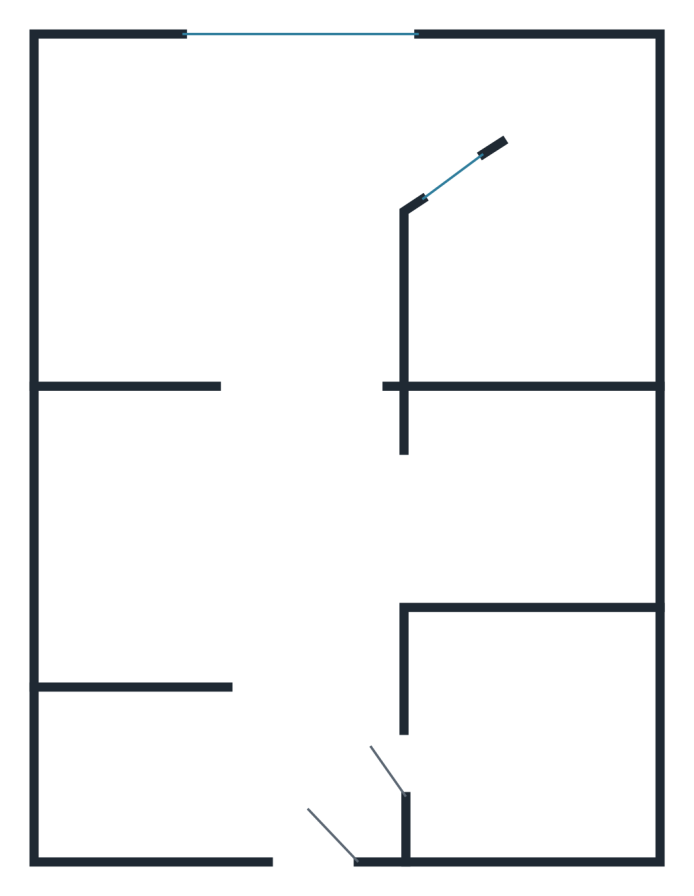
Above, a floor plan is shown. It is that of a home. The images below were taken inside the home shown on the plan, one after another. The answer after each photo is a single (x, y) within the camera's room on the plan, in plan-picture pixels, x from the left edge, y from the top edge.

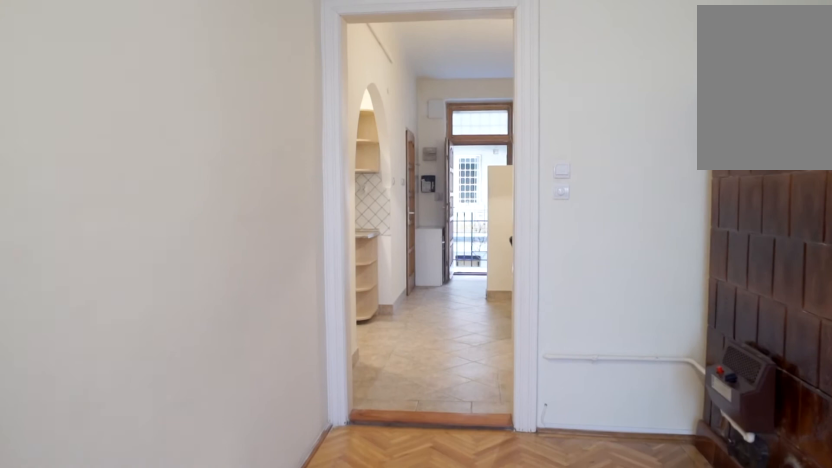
(320, 293)
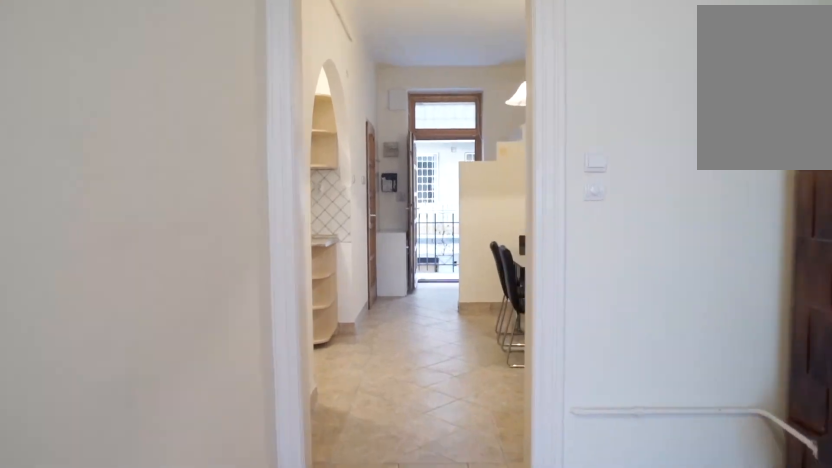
(321, 335)
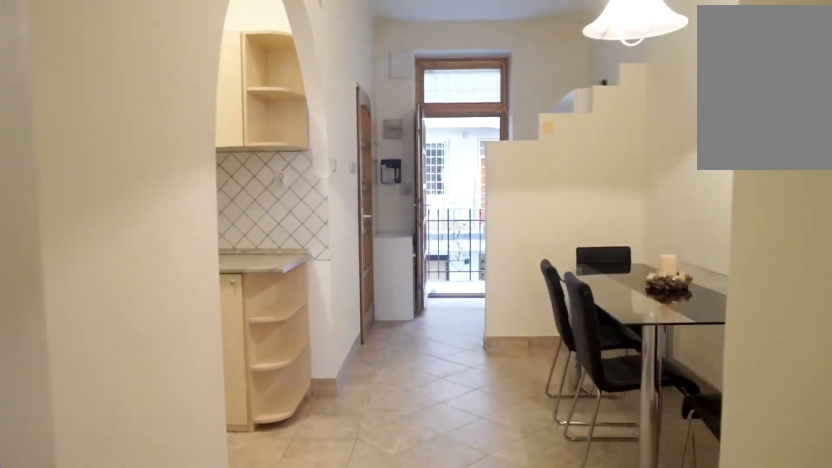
(320, 381)
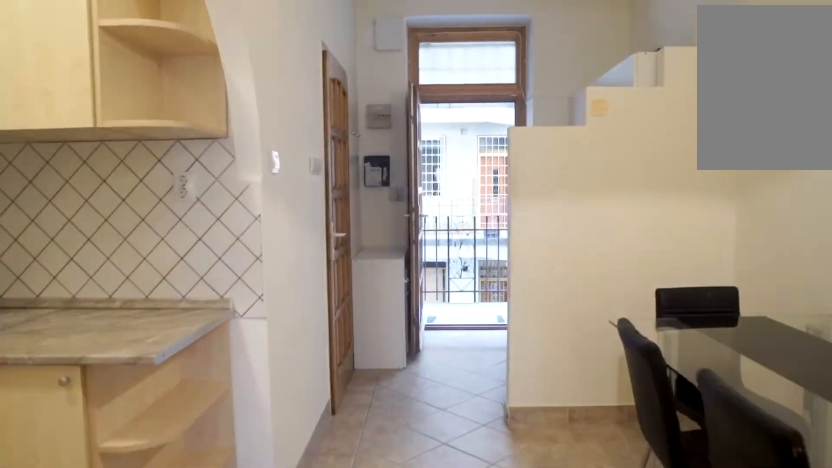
(320, 429)
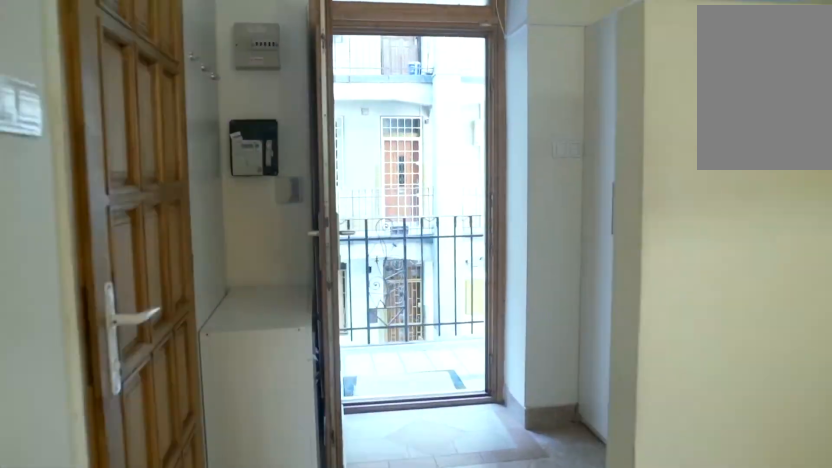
(321, 481)
